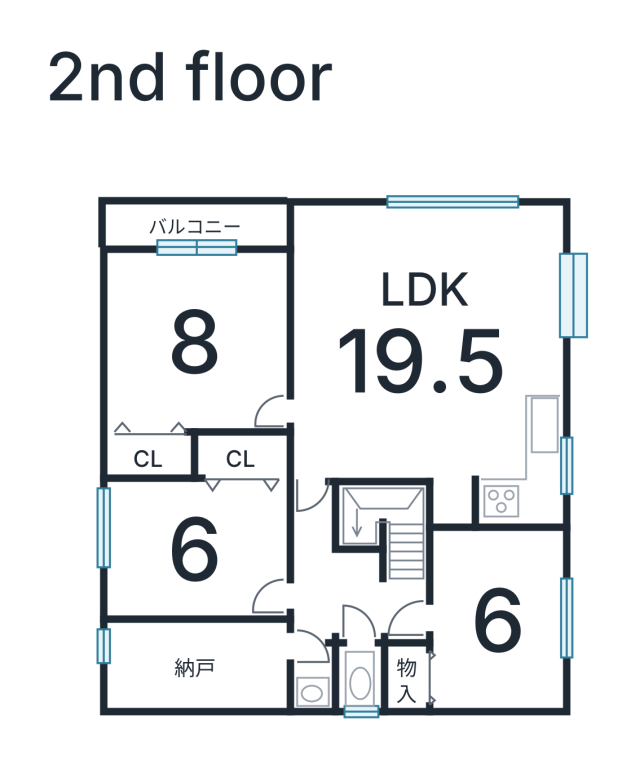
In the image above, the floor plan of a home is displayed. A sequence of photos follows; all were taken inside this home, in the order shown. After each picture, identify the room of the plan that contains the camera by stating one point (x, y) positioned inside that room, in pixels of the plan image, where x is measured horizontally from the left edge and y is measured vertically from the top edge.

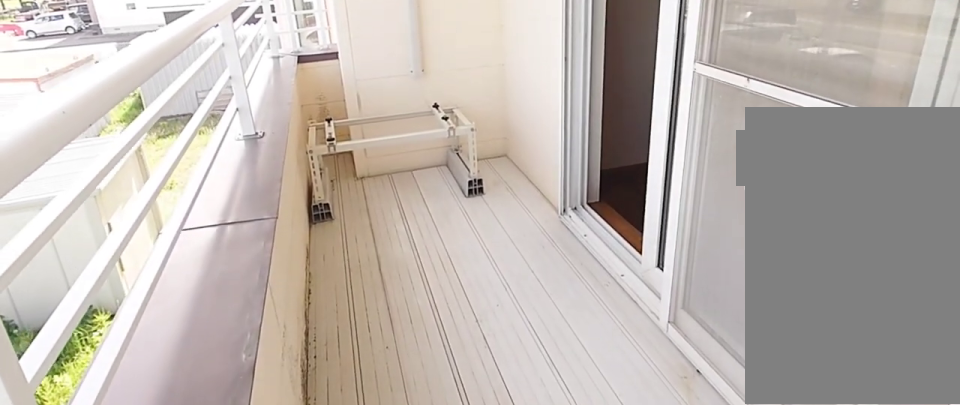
(184, 228)
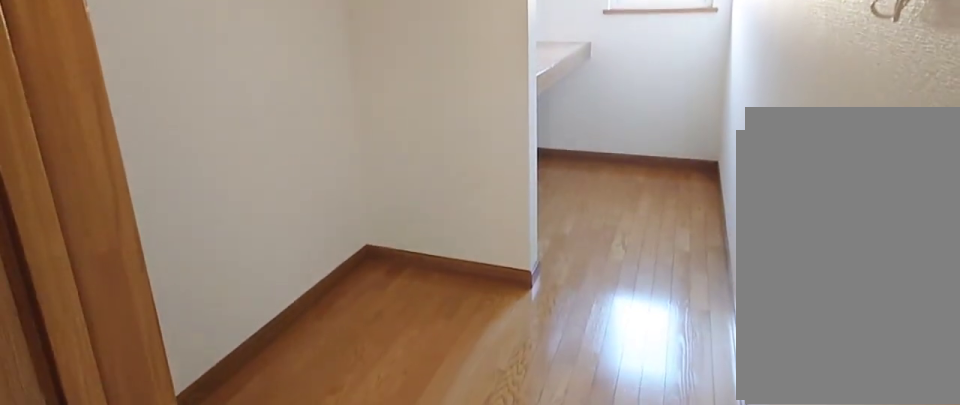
(189, 676)
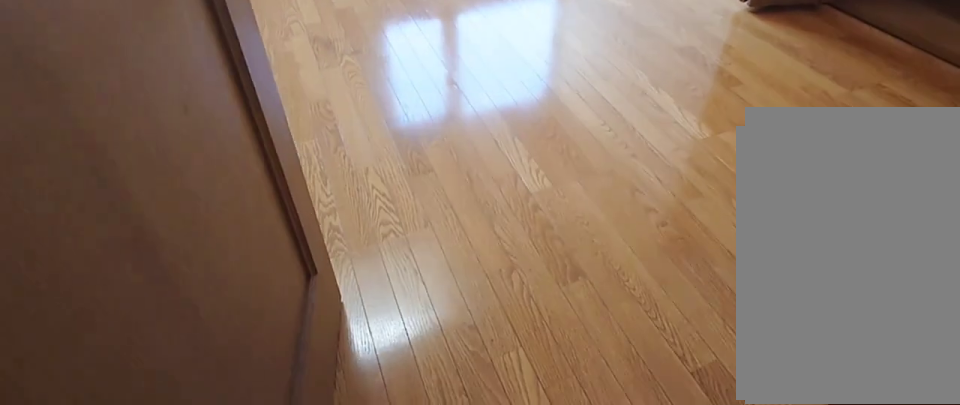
(189, 563)
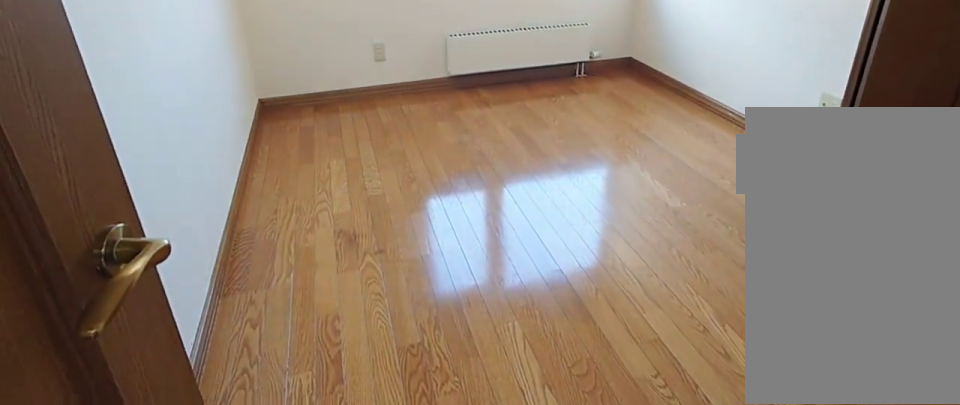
(189, 563)
